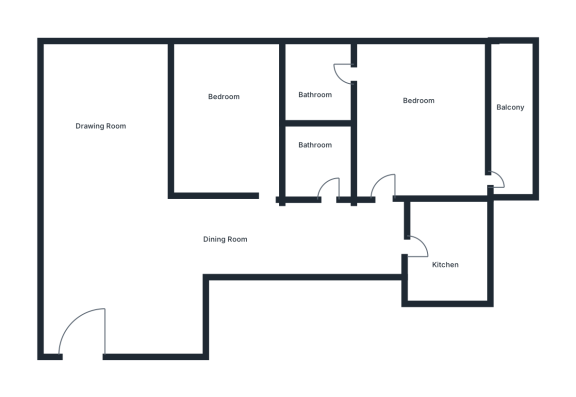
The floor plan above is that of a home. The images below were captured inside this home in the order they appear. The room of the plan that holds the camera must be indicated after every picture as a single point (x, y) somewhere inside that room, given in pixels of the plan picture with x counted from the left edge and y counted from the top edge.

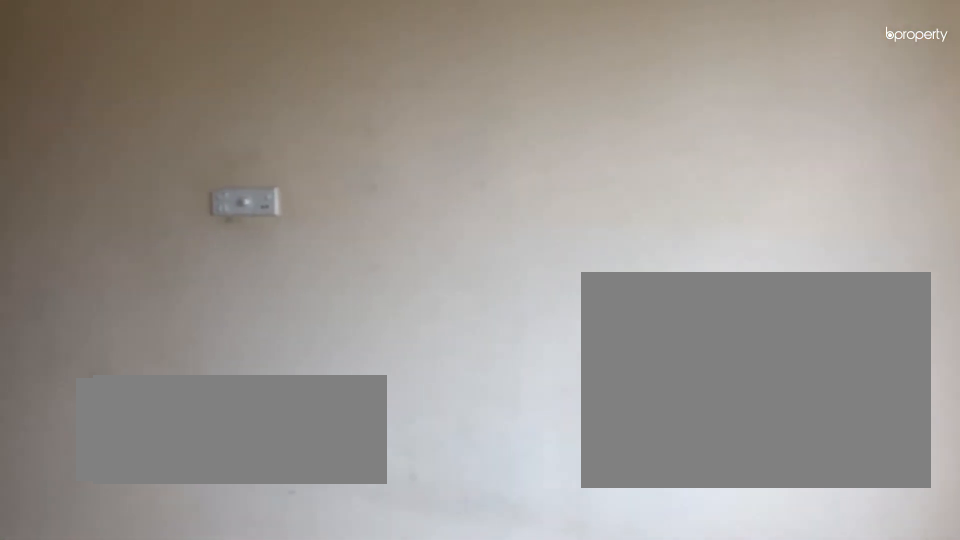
(127, 247)
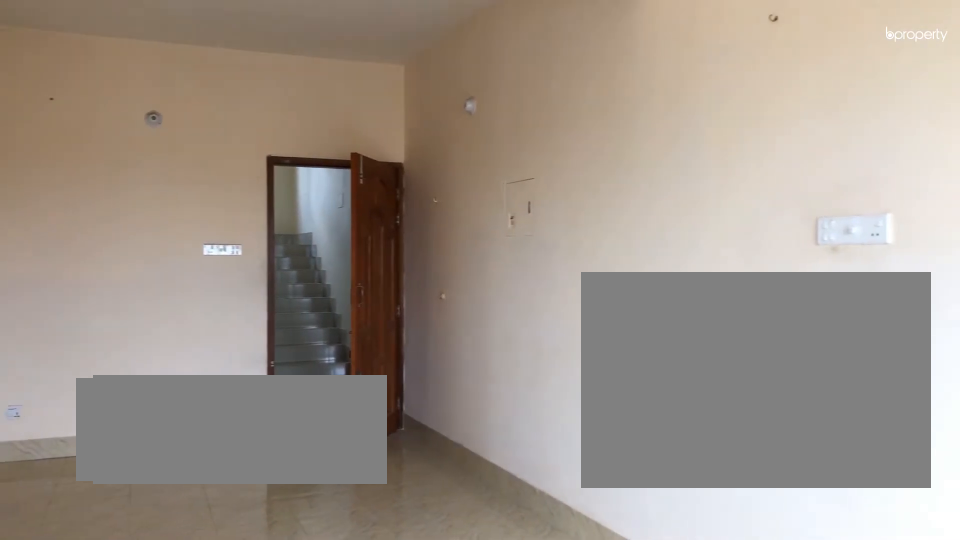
(127, 247)
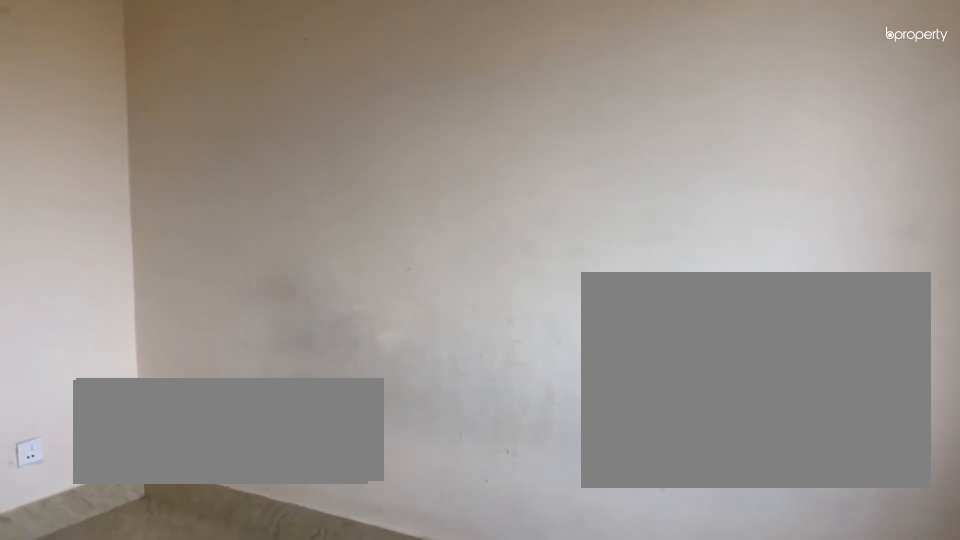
(232, 126)
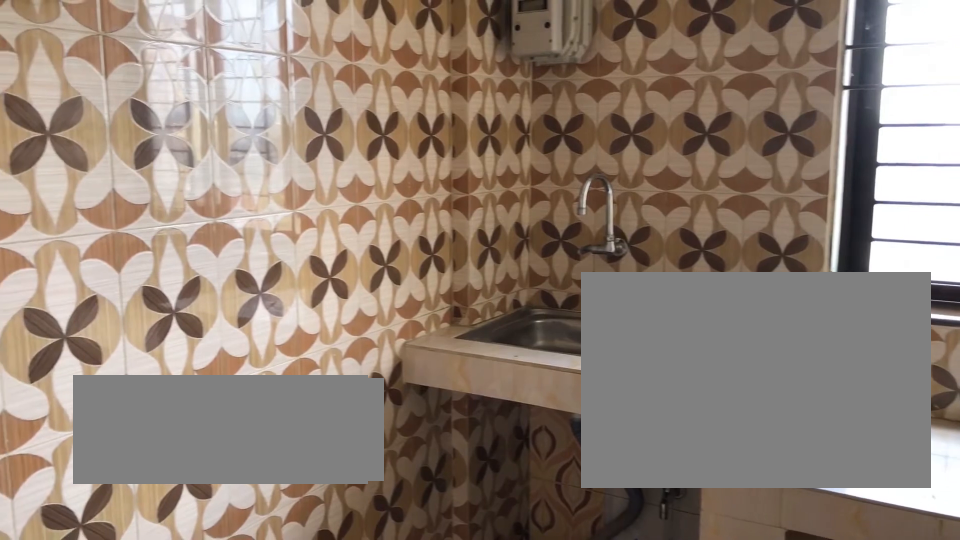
(446, 246)
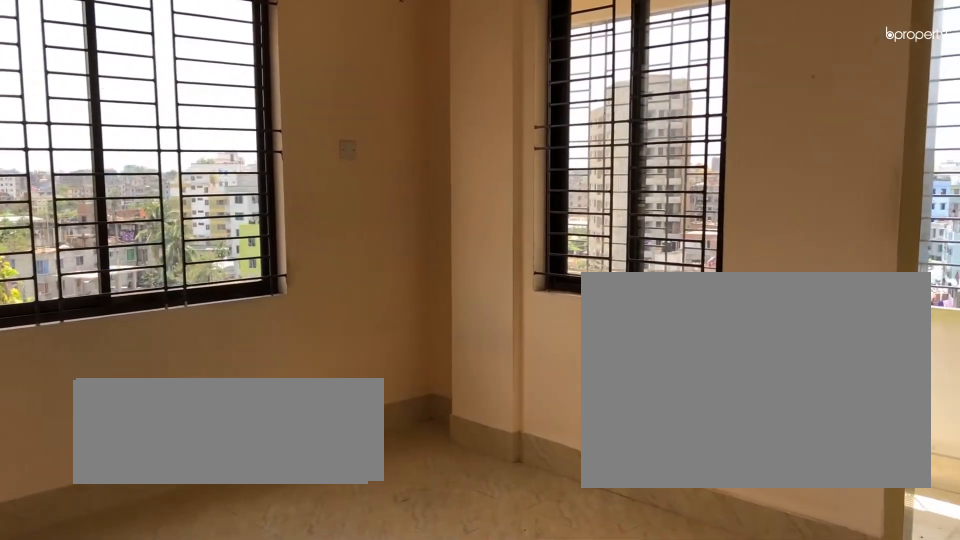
(420, 112)
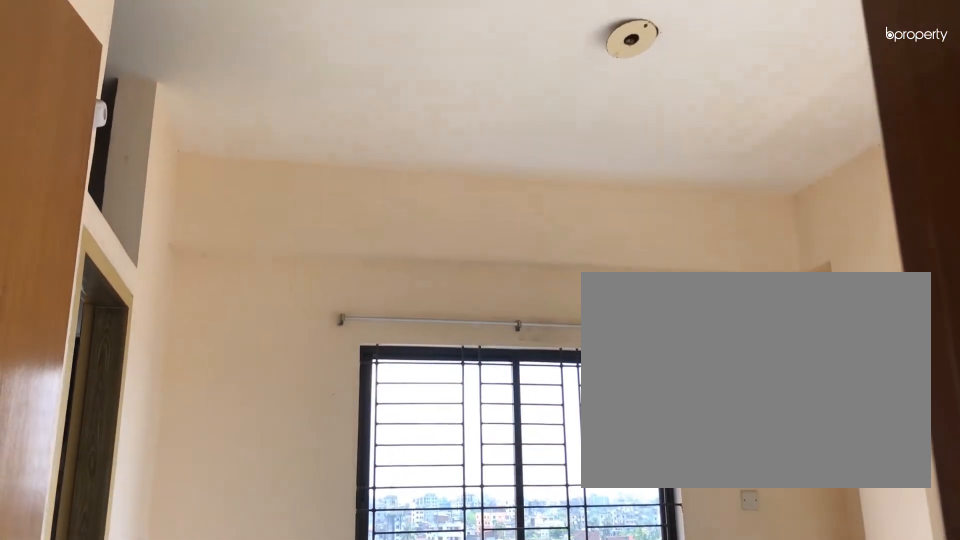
(420, 112)
